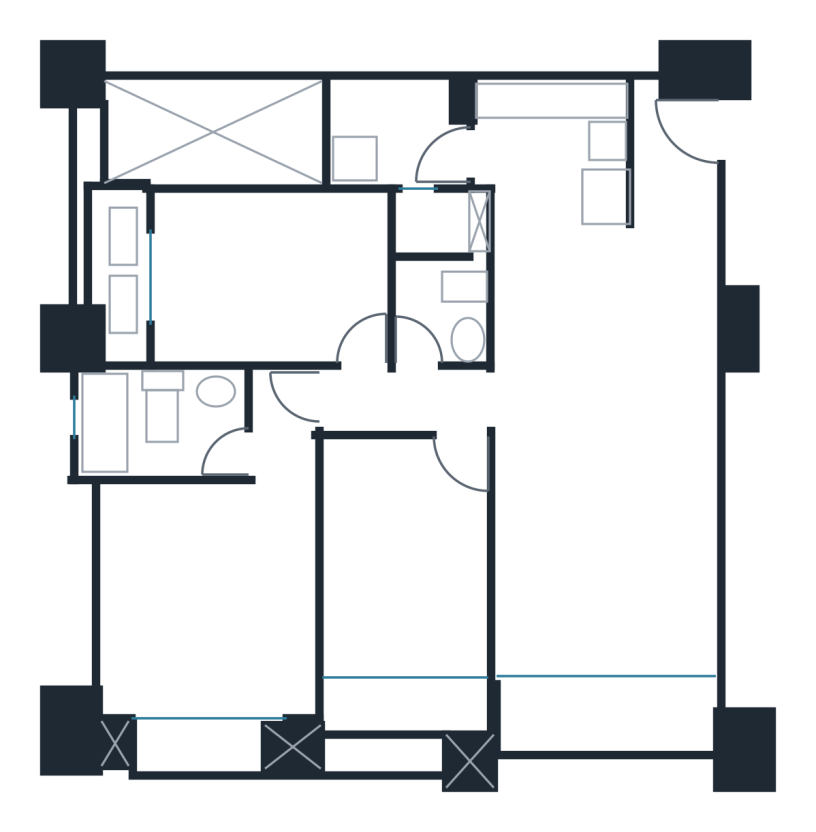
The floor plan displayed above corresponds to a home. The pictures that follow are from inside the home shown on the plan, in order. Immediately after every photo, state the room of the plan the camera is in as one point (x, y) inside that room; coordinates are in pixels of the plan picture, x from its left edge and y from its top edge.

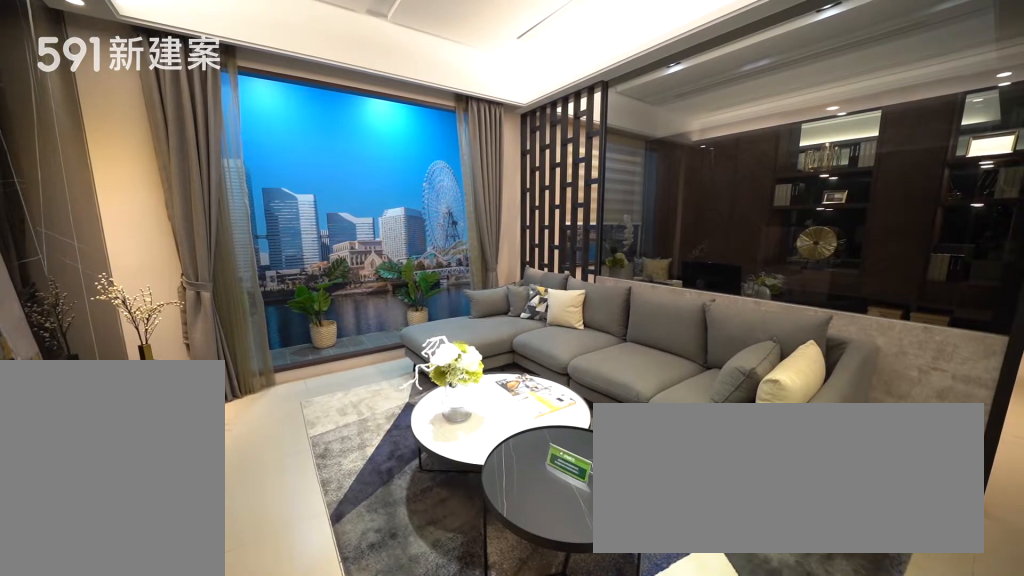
(603, 556)
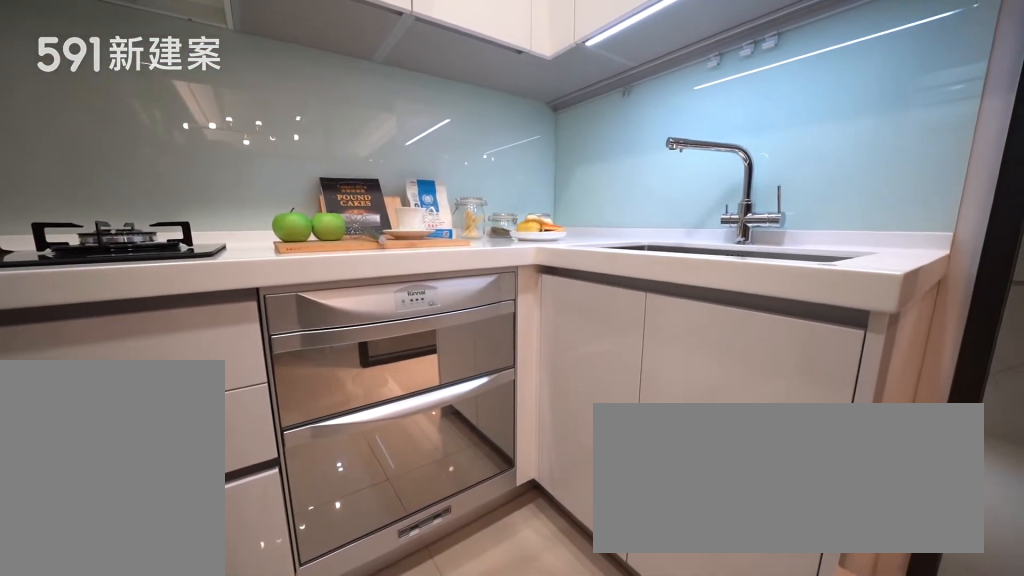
(554, 143)
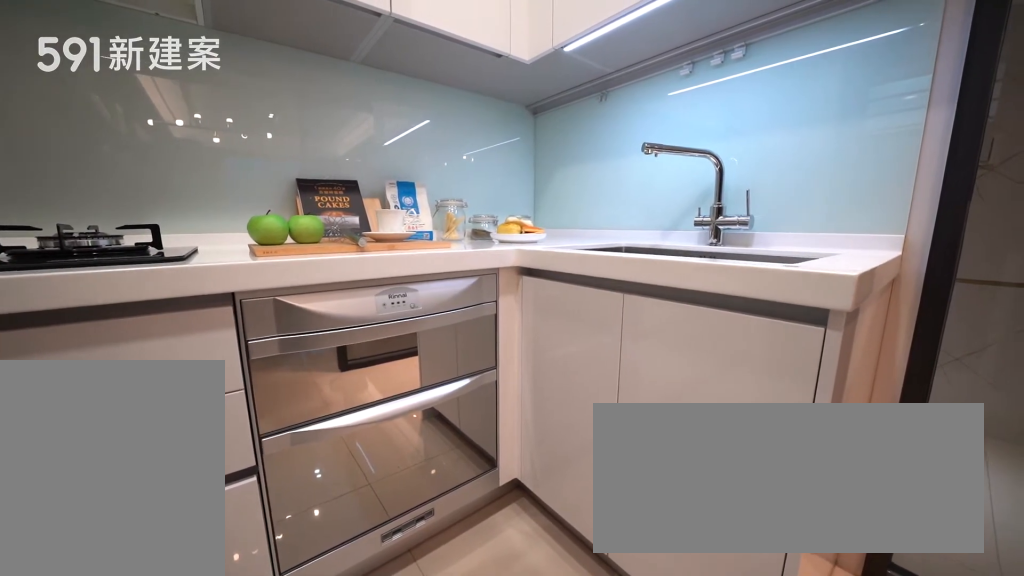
(554, 143)
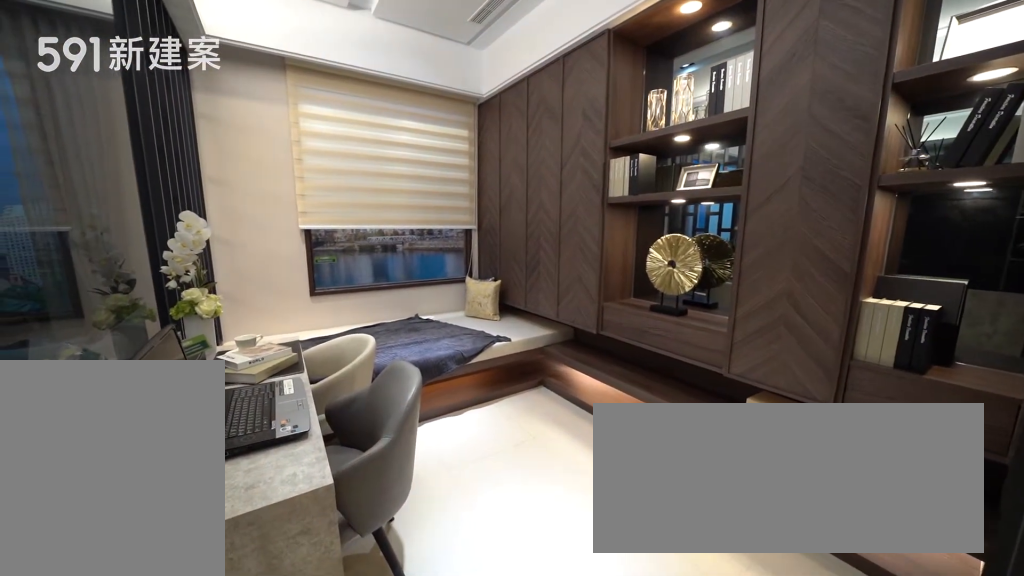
(406, 559)
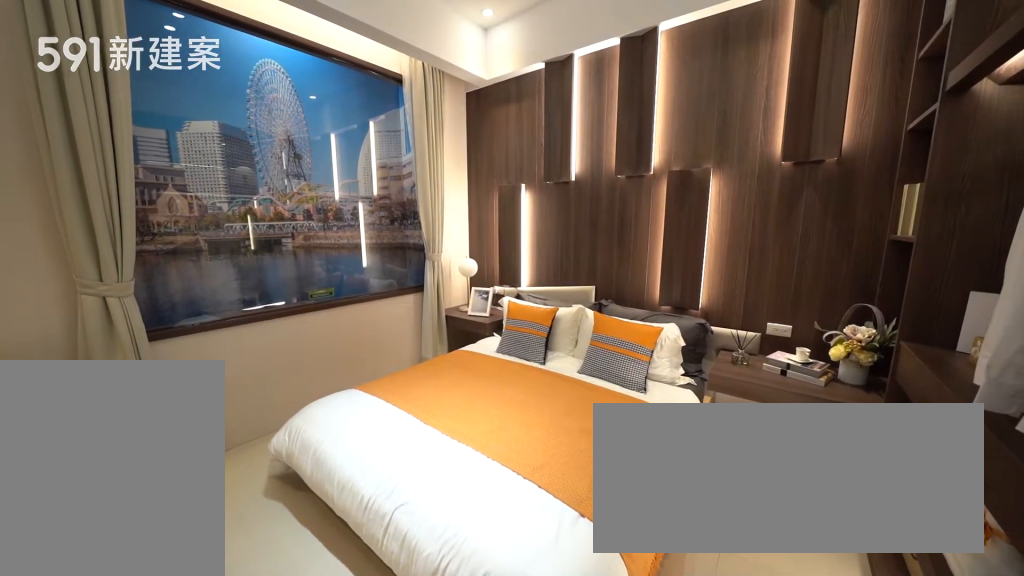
(210, 605)
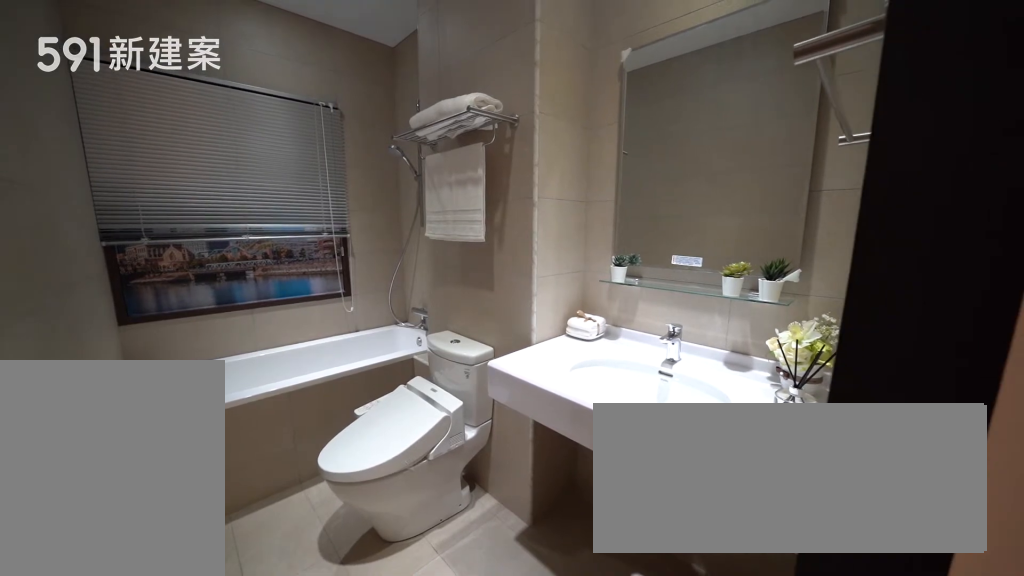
(163, 425)
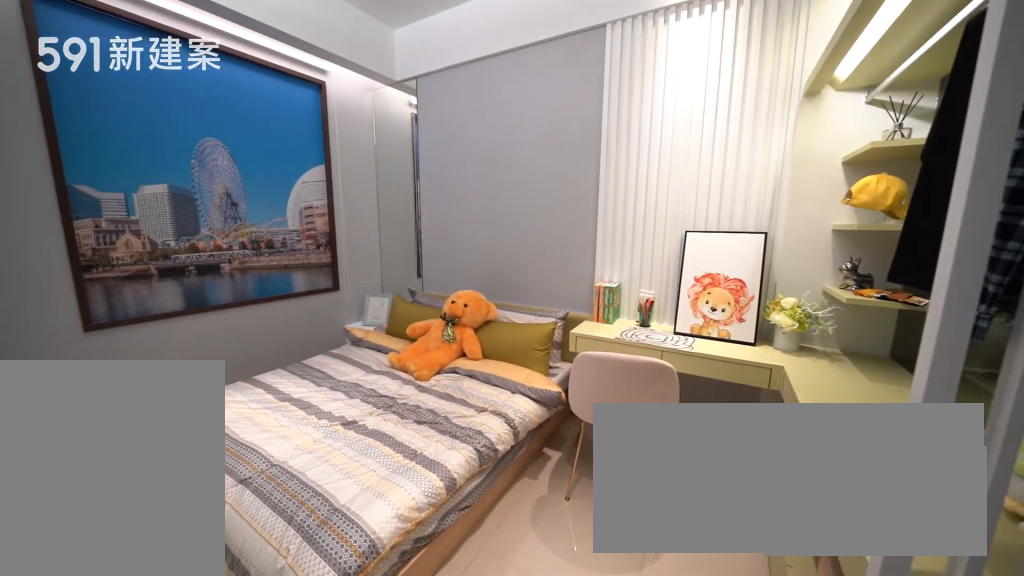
(276, 280)
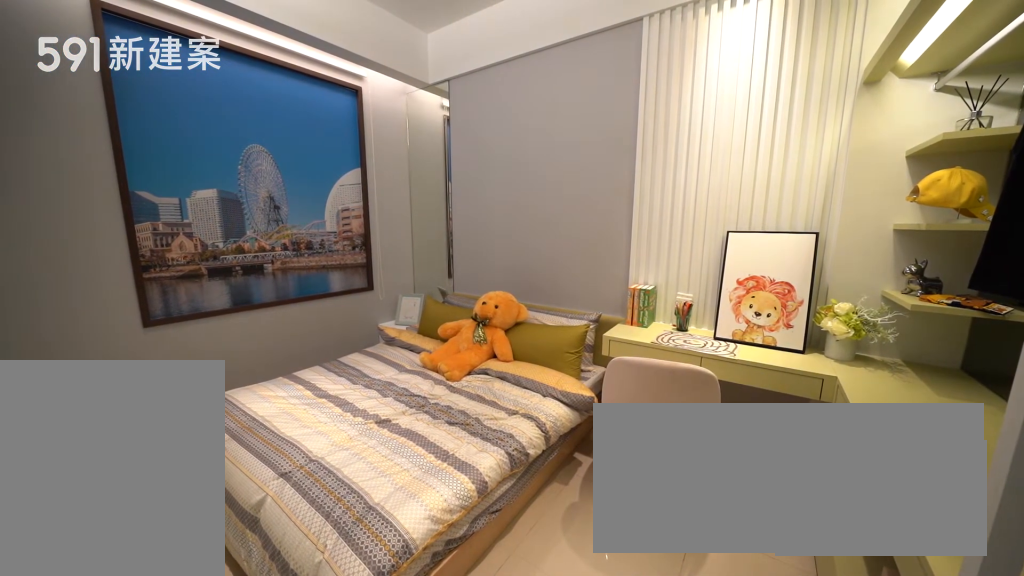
(276, 280)
